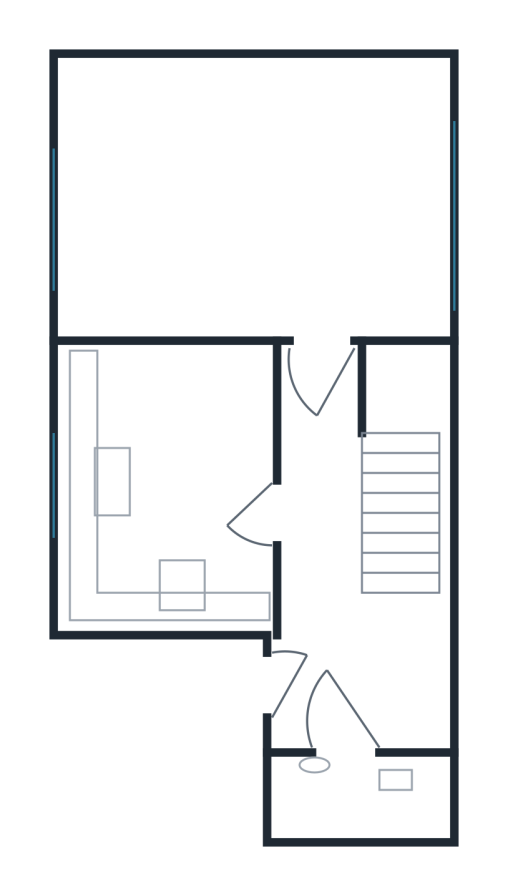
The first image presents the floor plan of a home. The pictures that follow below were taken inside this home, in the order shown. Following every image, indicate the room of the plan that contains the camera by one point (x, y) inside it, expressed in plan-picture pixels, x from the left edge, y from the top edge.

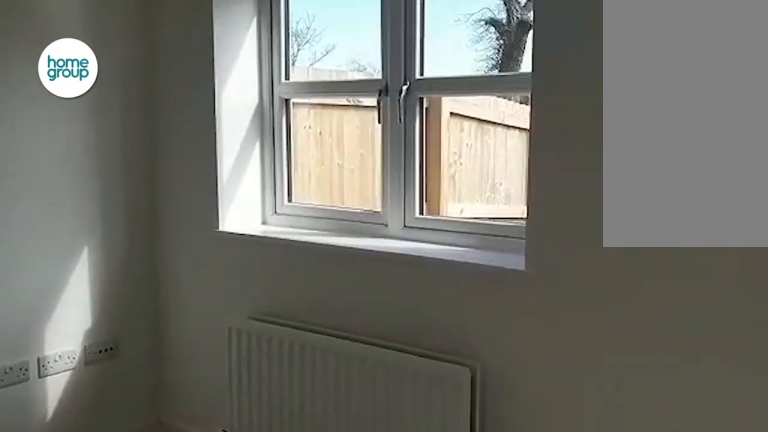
(174, 307)
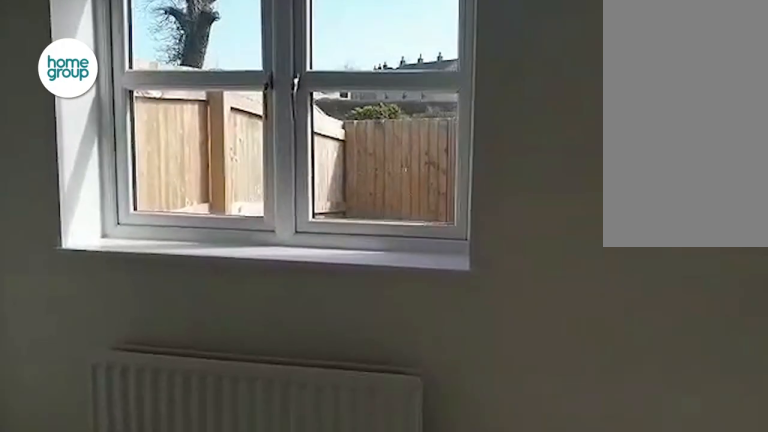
(174, 307)
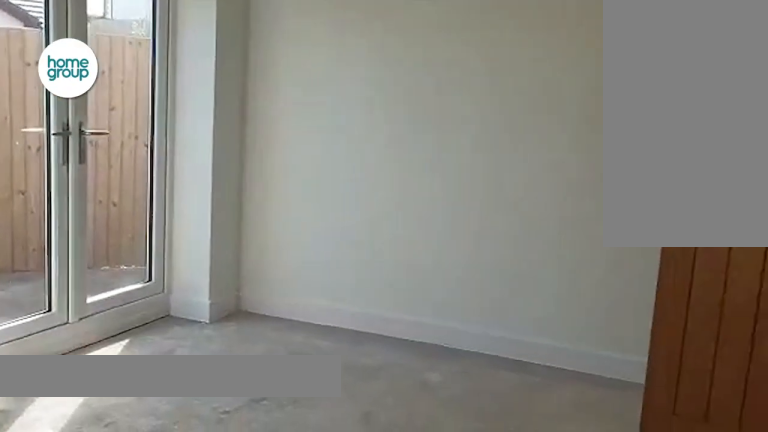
(255, 234)
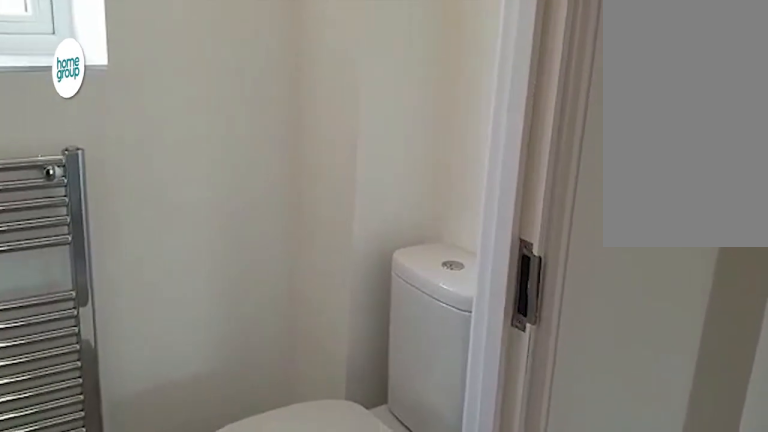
(362, 793)
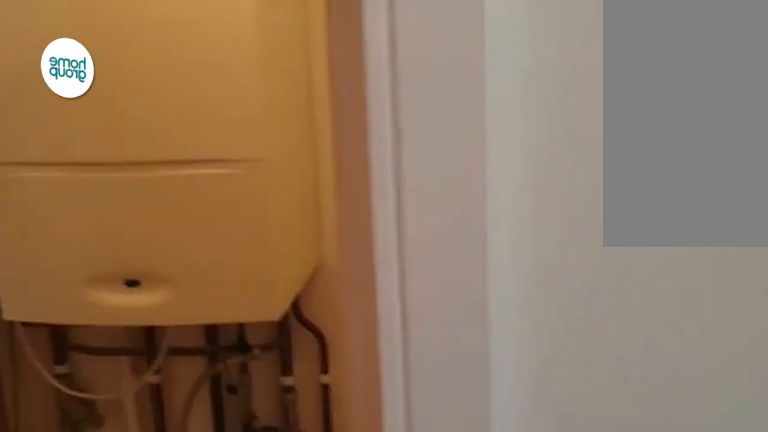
(362, 545)
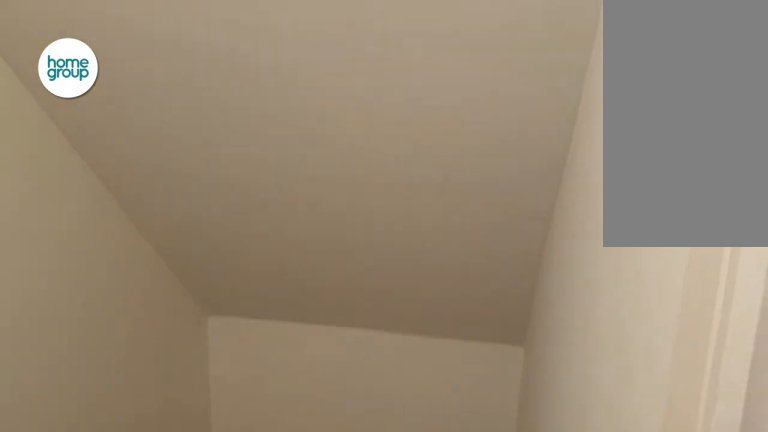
(362, 545)
